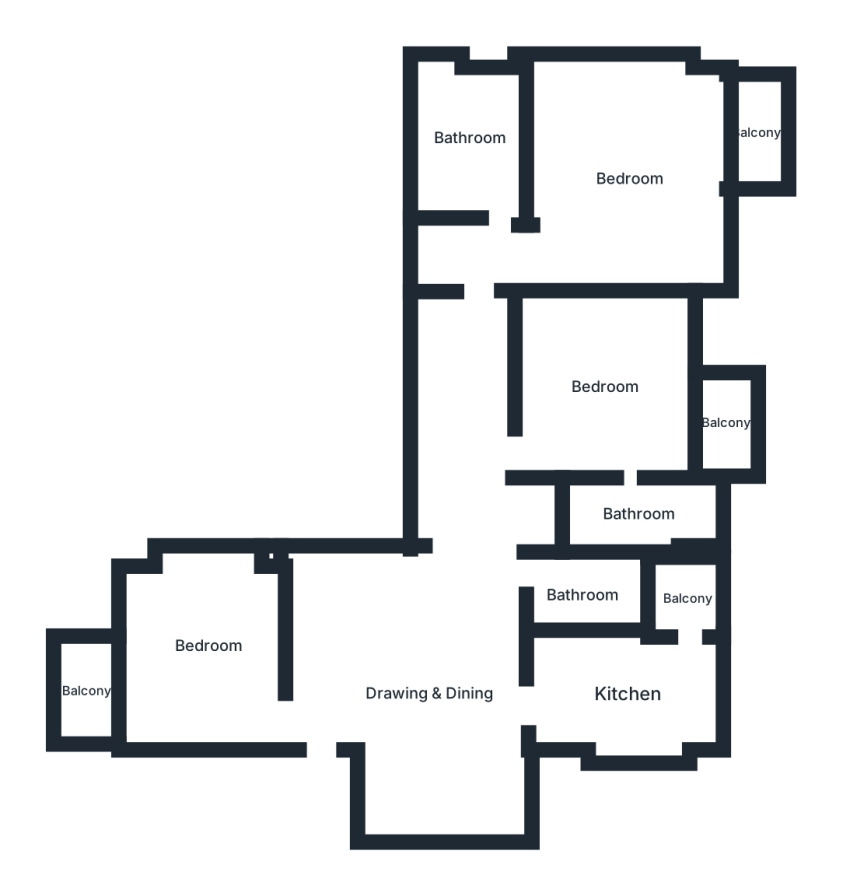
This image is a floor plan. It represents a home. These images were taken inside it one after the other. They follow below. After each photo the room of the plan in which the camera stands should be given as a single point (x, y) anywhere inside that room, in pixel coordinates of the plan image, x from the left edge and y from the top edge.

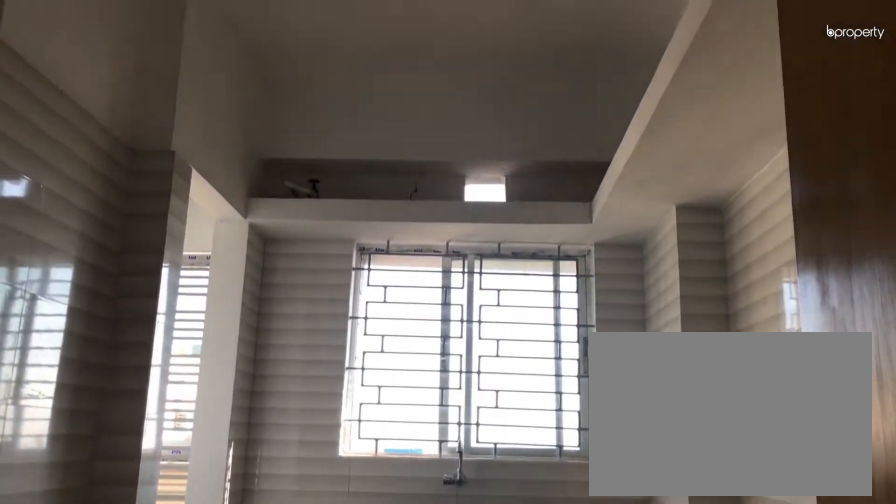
(629, 693)
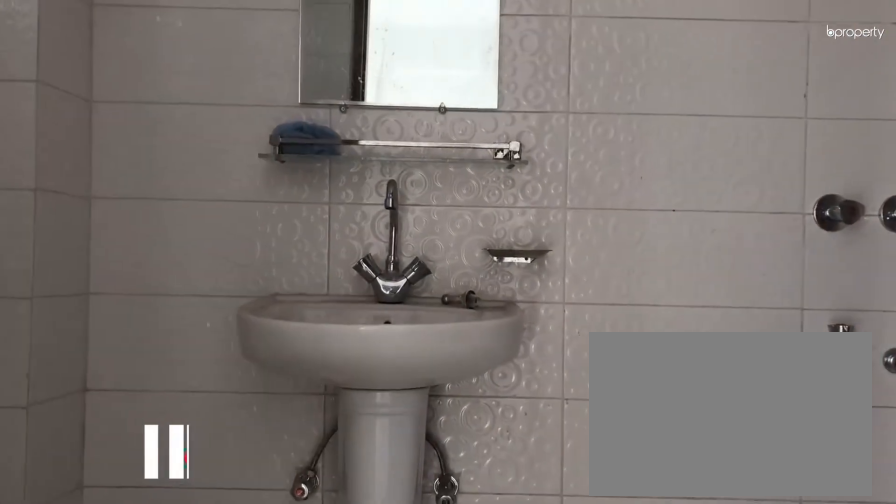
(638, 514)
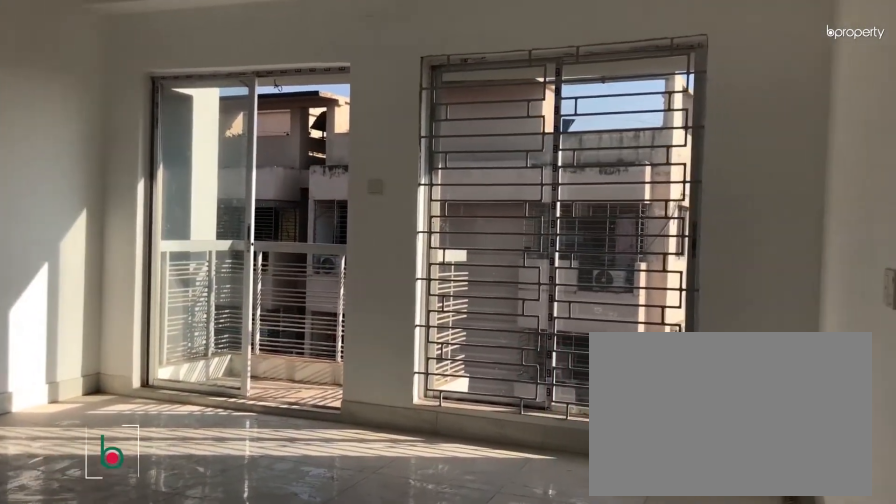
(625, 177)
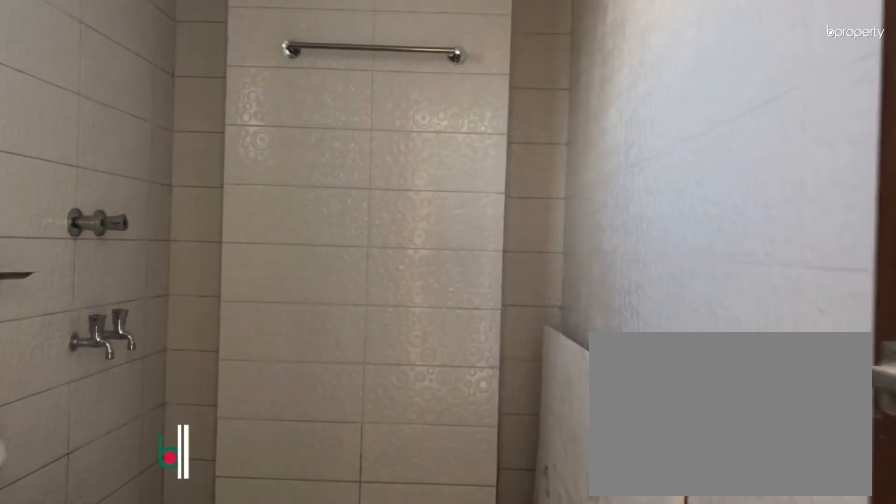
(472, 142)
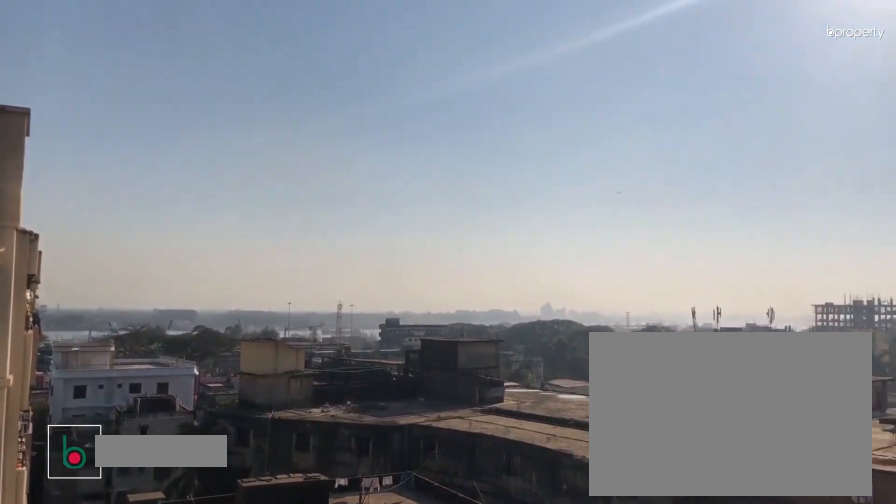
(756, 127)
